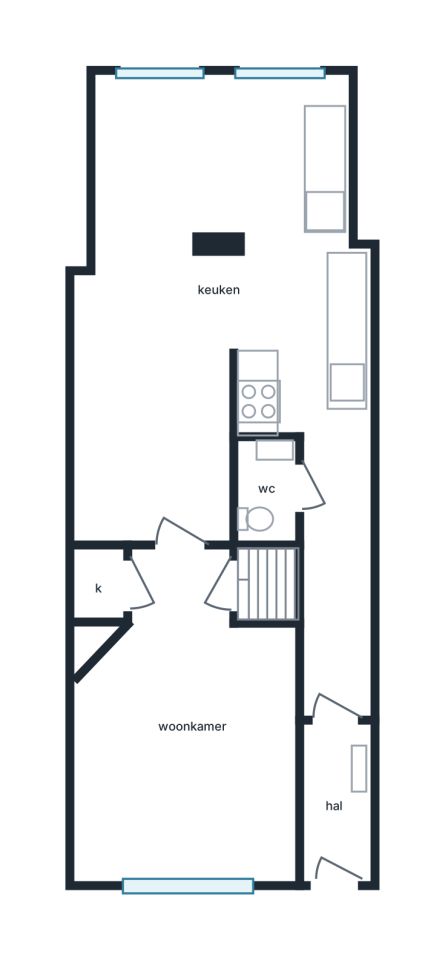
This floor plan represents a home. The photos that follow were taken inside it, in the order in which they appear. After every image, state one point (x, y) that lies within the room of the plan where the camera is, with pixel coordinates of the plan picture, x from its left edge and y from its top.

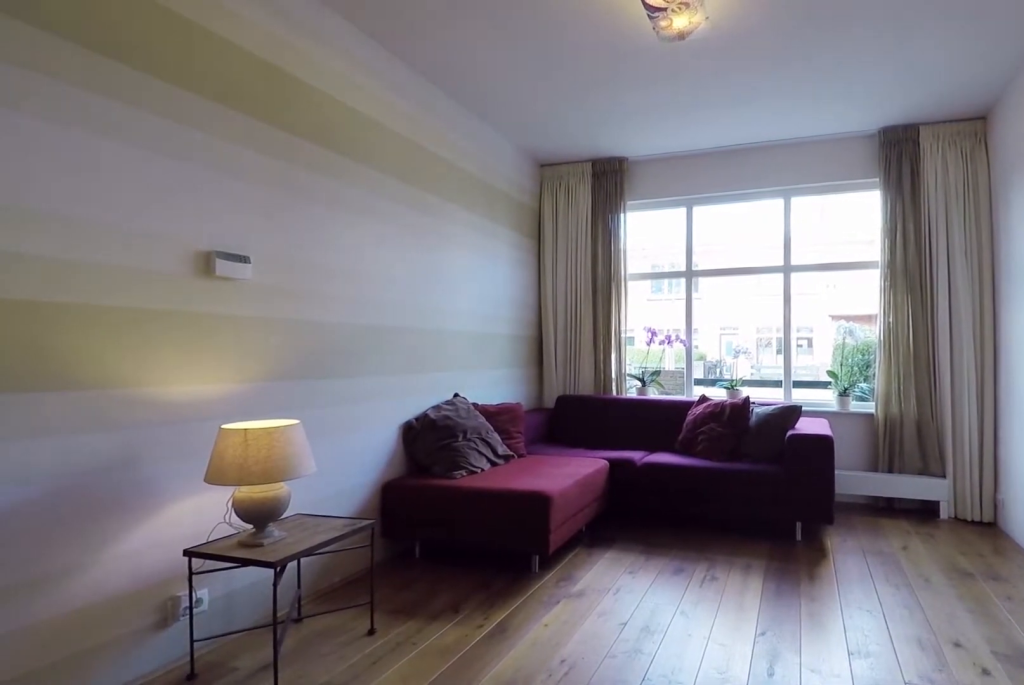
(184, 732)
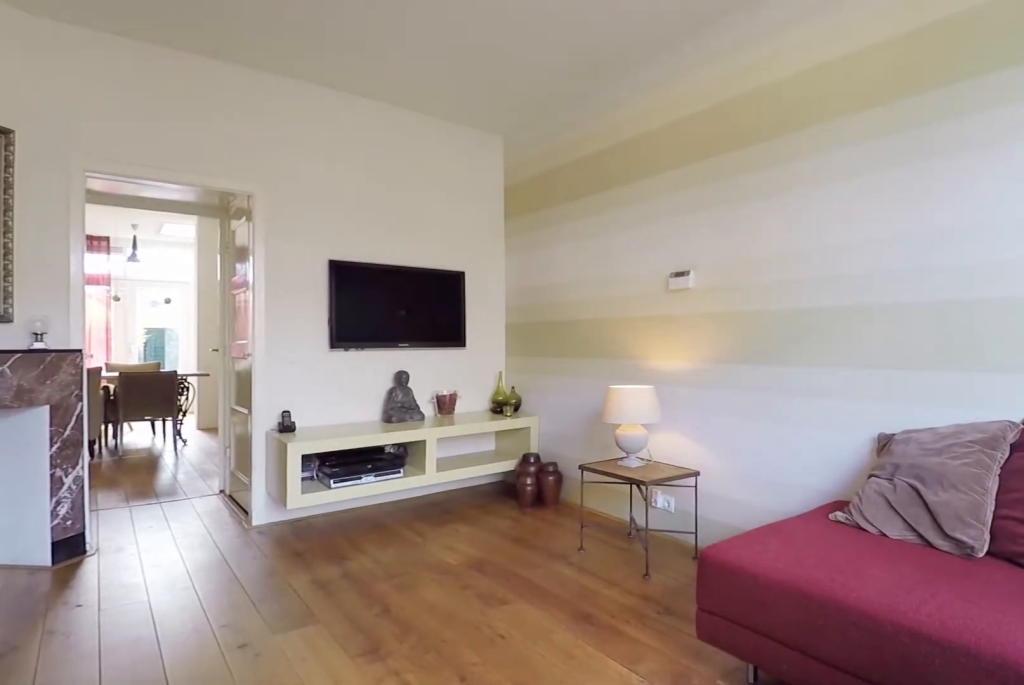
(184, 732)
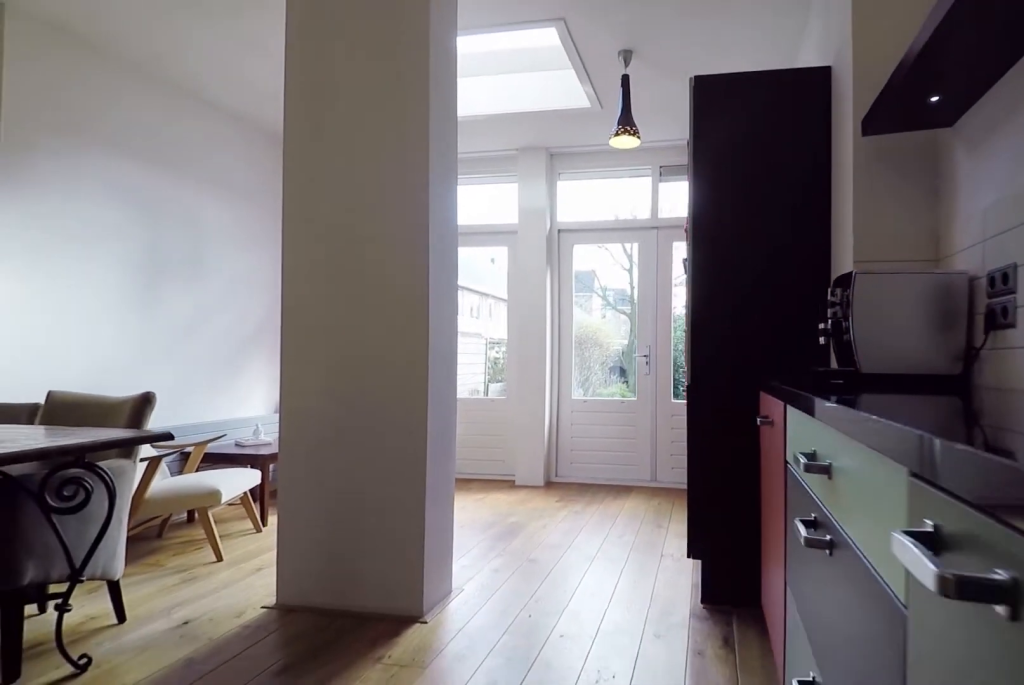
(195, 316)
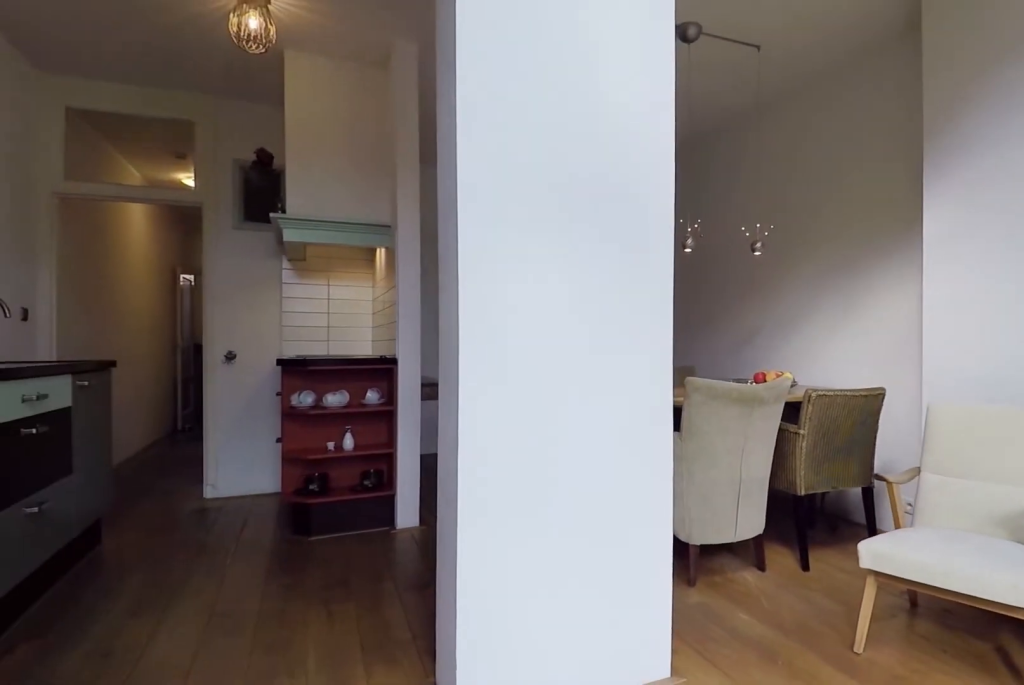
(262, 91)
